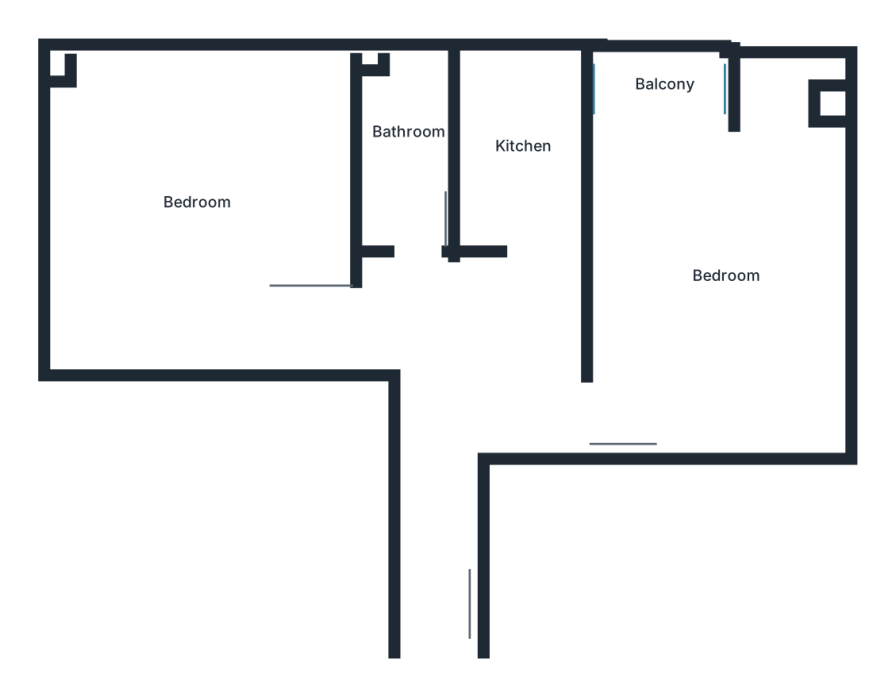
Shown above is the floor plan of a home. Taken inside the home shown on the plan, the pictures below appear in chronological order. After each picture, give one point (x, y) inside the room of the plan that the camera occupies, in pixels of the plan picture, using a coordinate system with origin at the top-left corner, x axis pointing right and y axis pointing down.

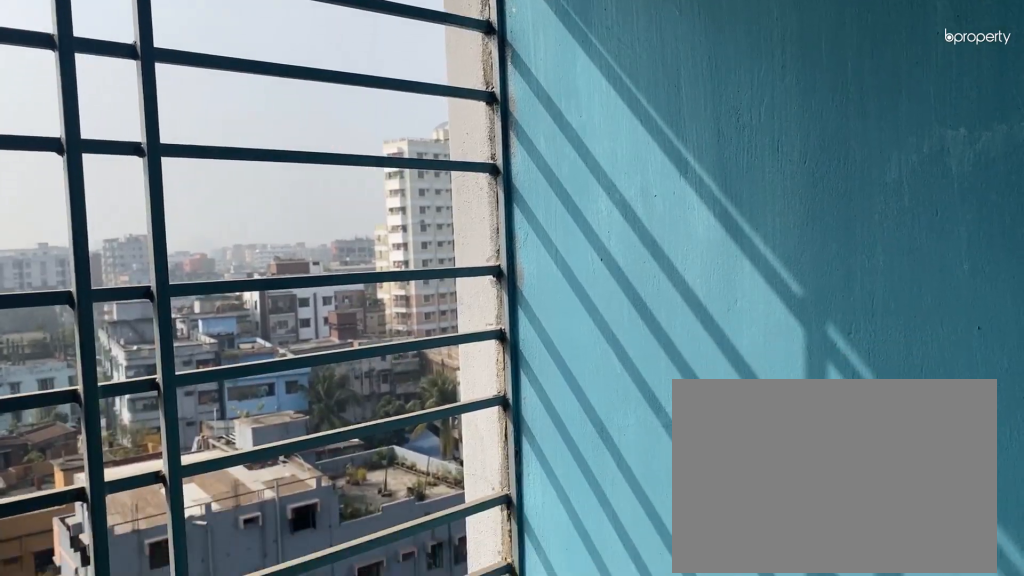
(655, 97)
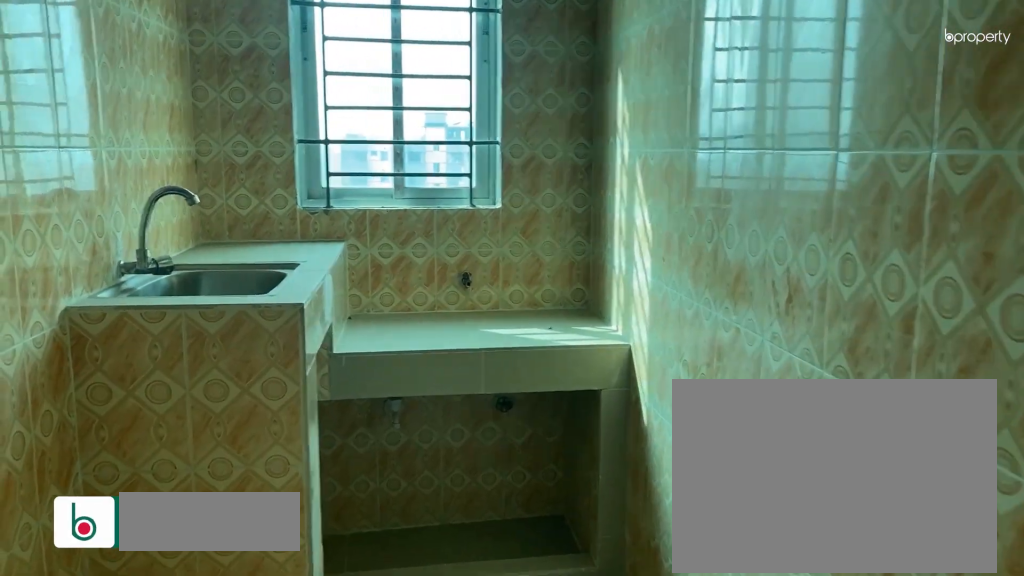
(505, 164)
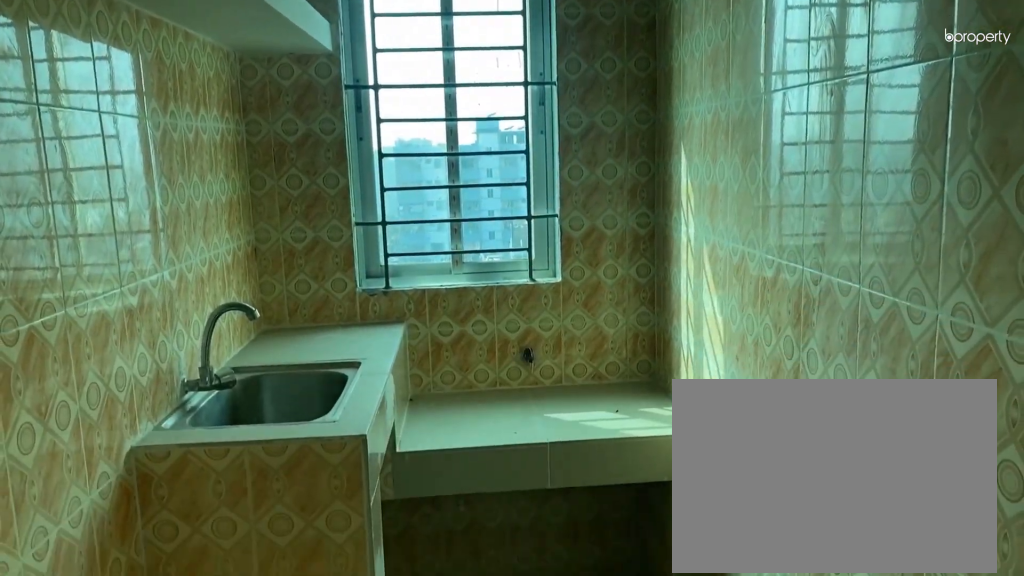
(505, 164)
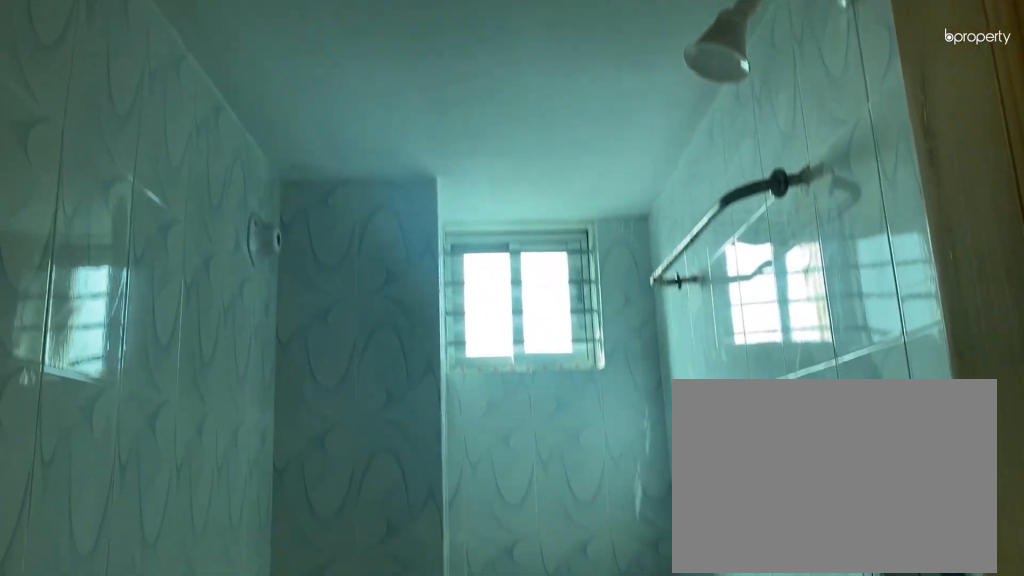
(400, 149)
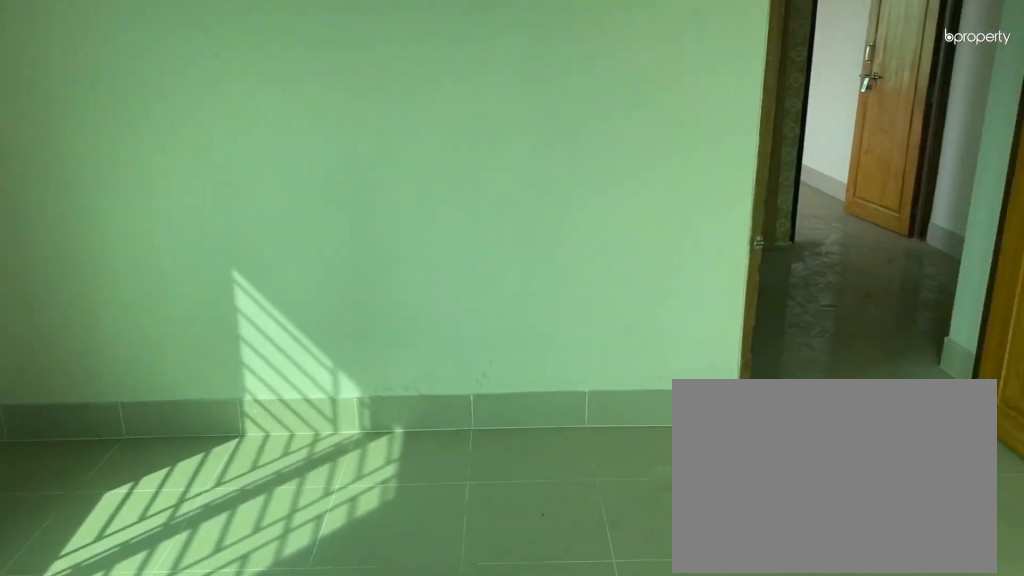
(197, 193)
